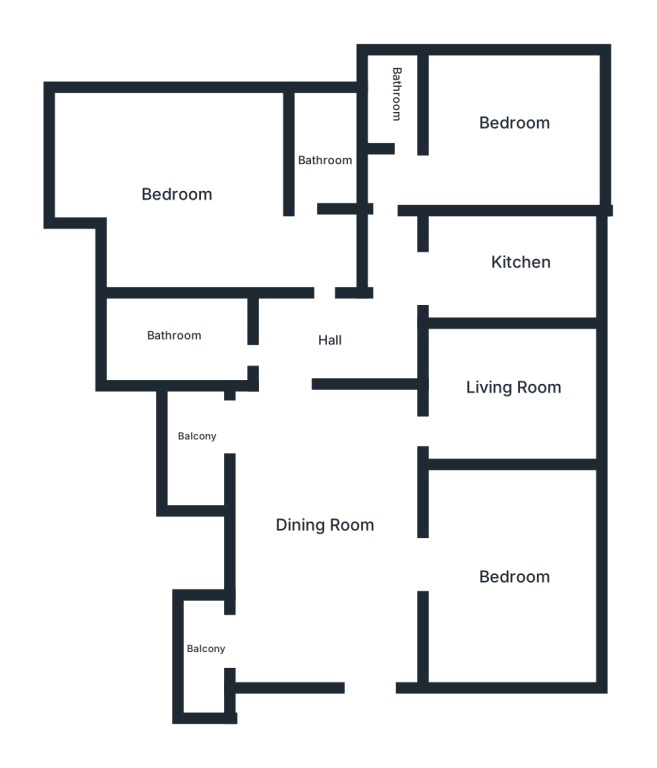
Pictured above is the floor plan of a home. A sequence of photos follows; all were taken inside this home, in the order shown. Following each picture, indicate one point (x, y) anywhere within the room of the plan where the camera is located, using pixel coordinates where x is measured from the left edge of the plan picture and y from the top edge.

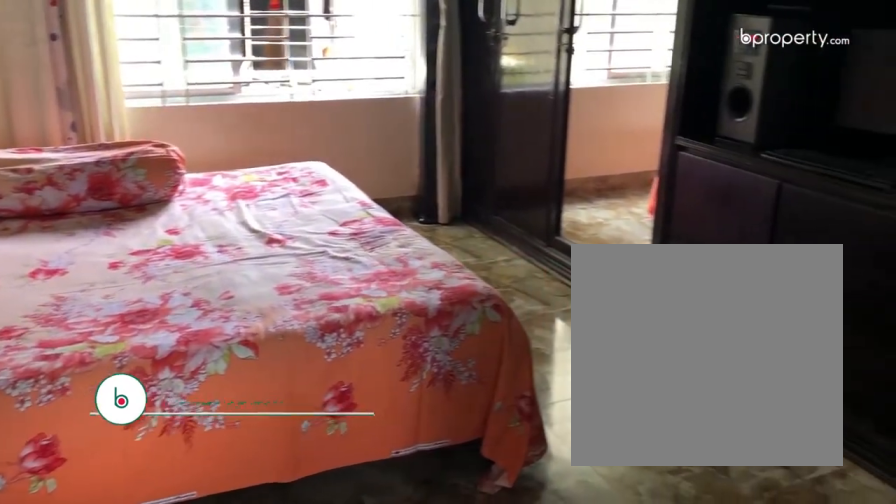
(529, 579)
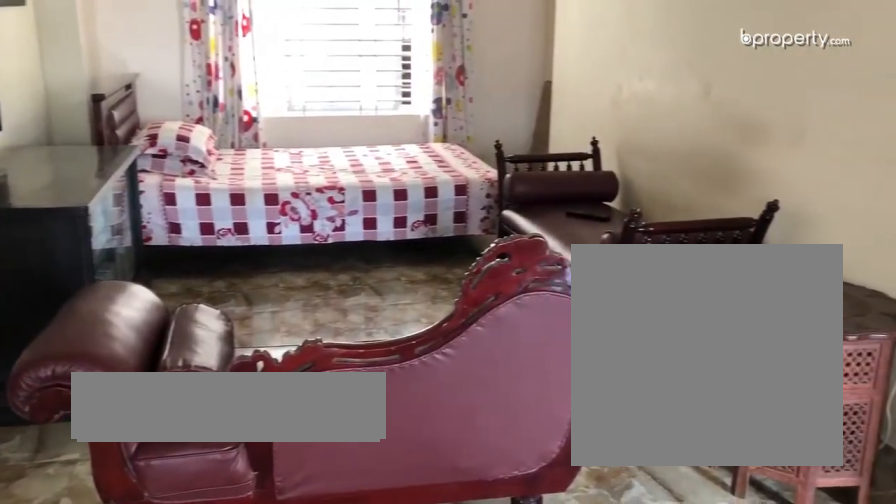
(508, 389)
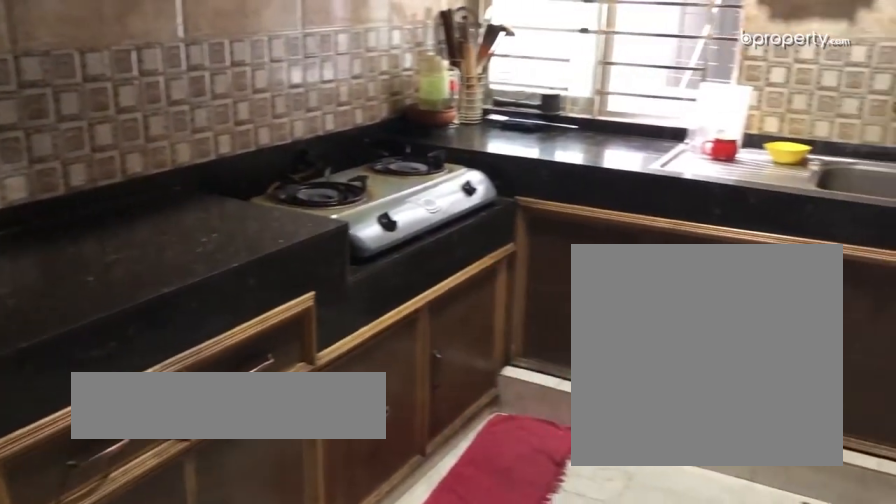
(524, 233)
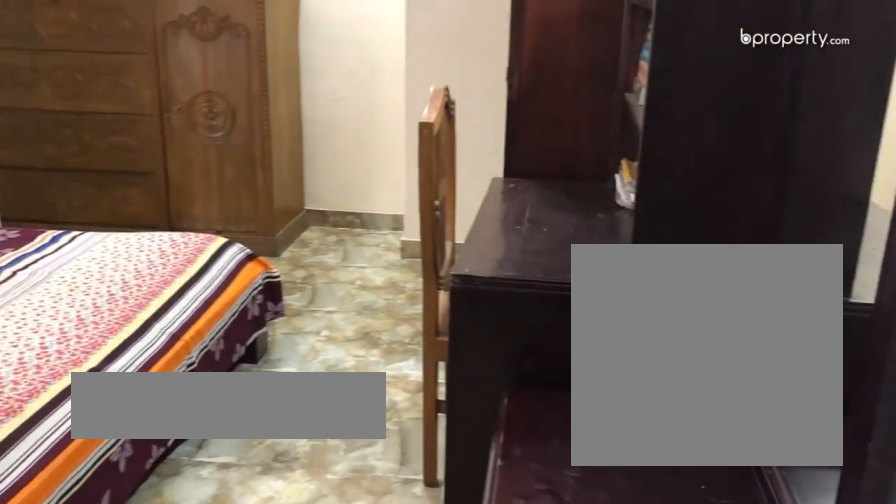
(523, 119)
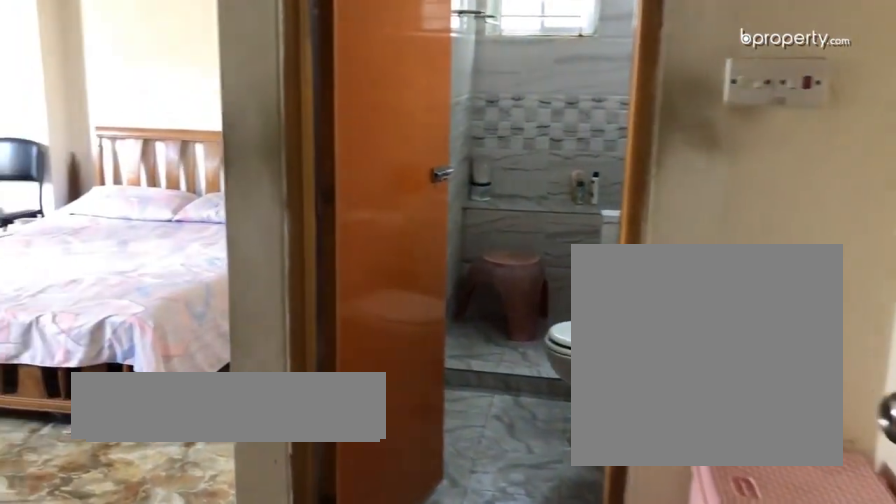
(176, 193)
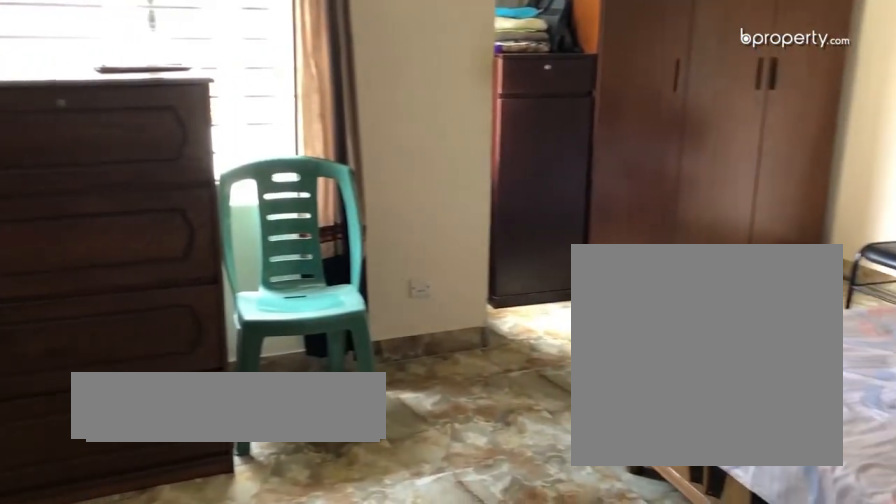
(176, 193)
